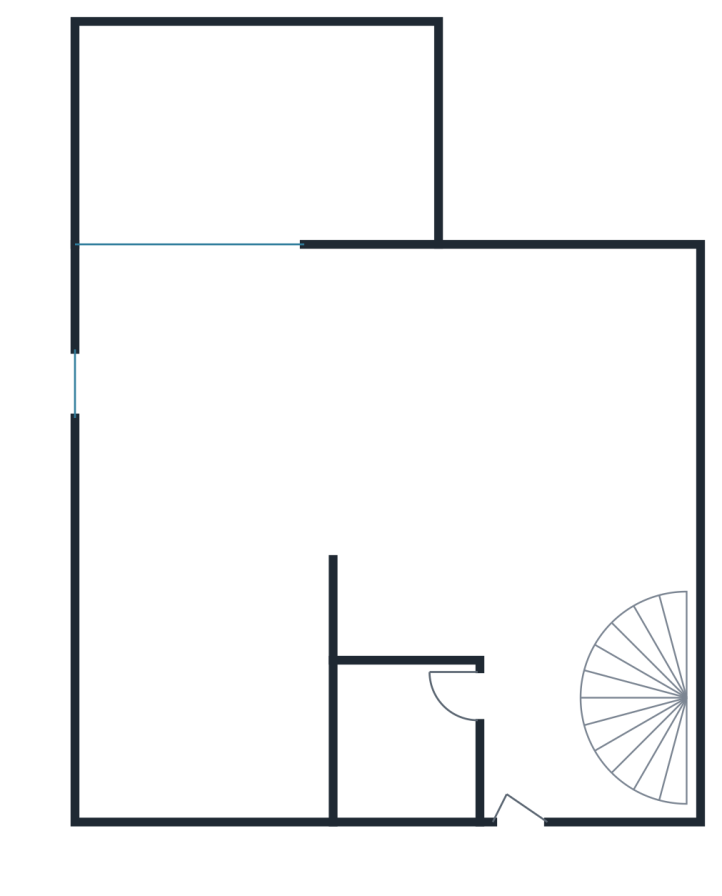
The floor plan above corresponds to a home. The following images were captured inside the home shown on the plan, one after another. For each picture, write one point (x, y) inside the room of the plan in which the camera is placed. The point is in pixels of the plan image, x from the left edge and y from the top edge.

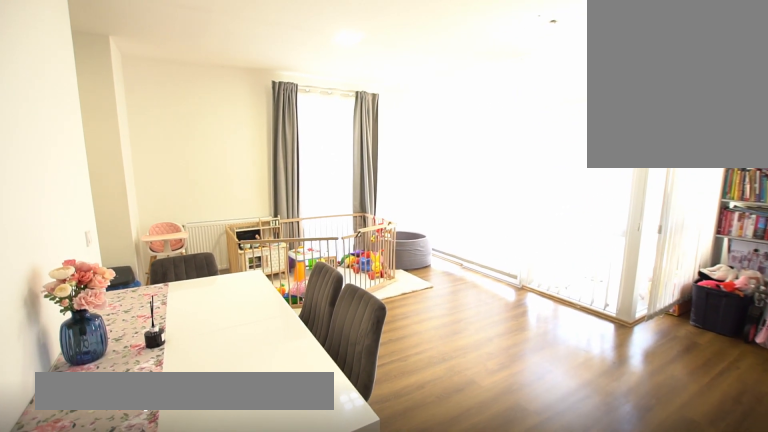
(538, 450)
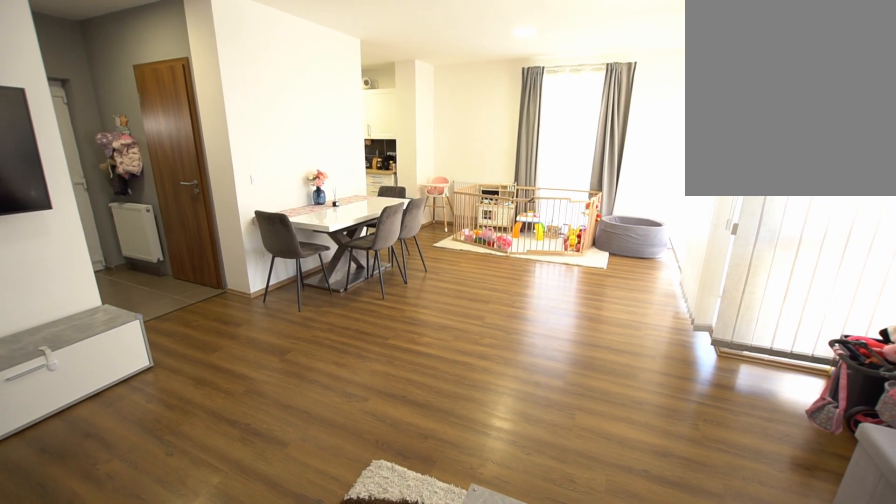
(538, 450)
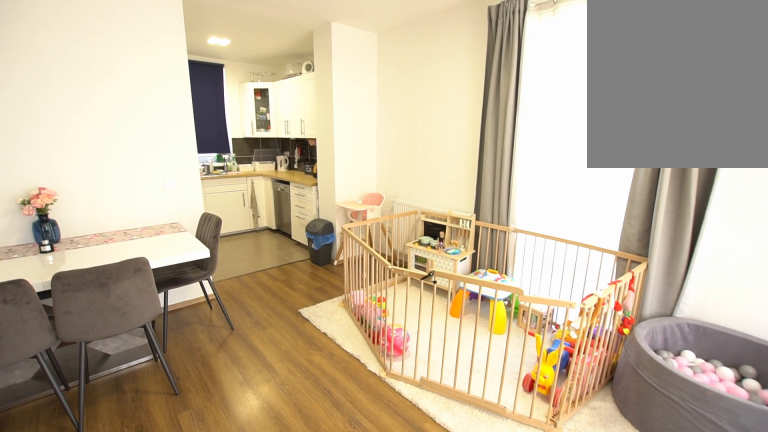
(233, 450)
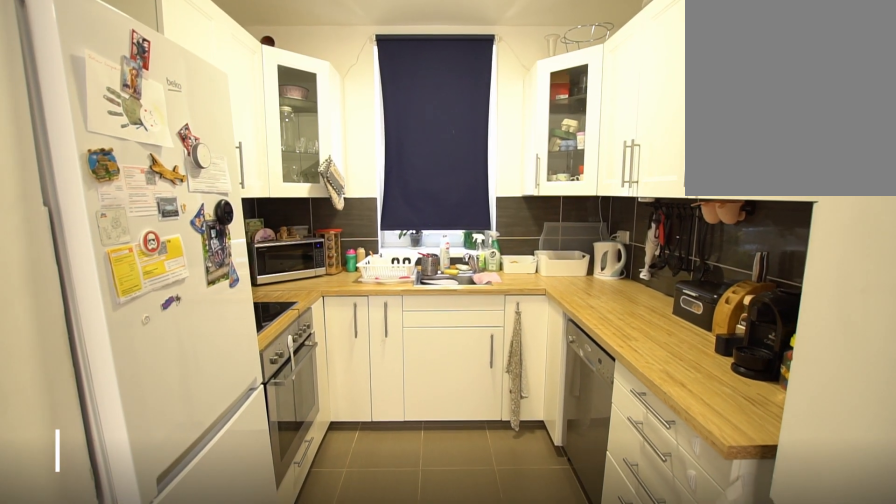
(204, 686)
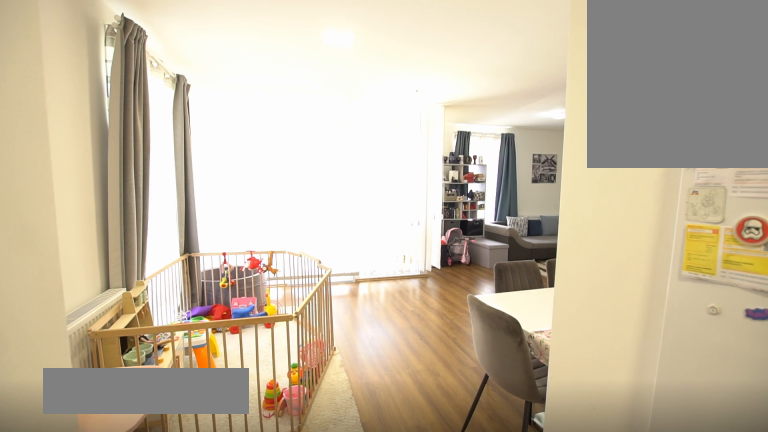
(204, 686)
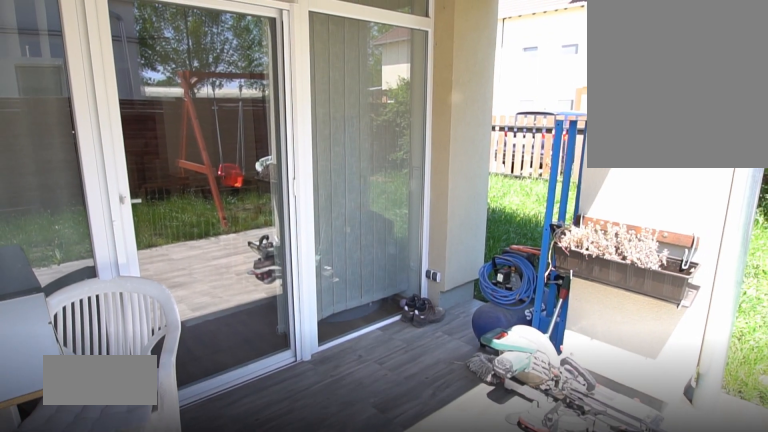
(260, 124)
